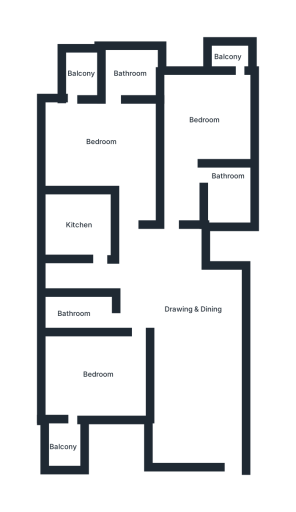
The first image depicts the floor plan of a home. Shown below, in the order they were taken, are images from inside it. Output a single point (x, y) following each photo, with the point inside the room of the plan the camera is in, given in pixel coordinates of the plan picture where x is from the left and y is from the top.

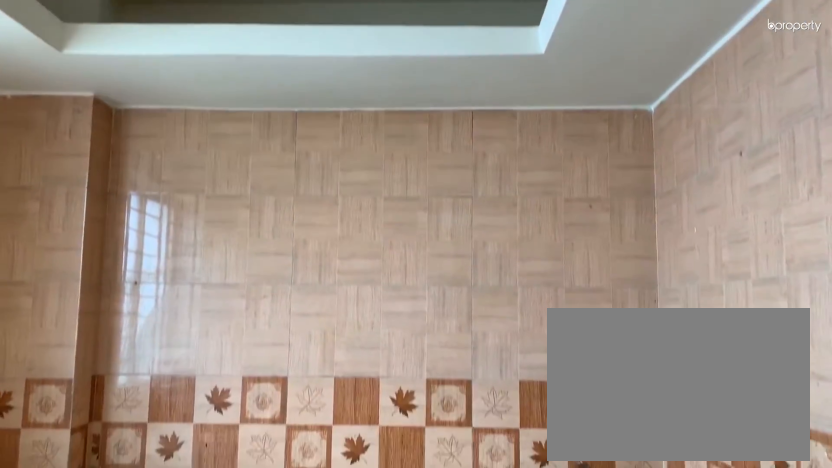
(81, 226)
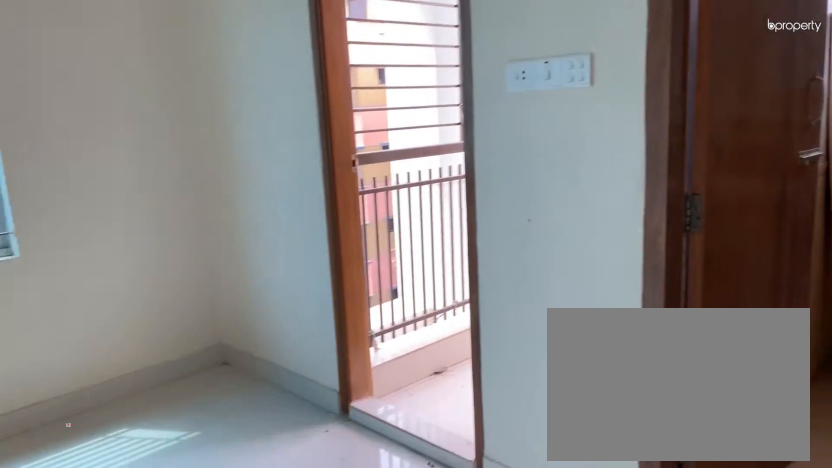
(106, 126)
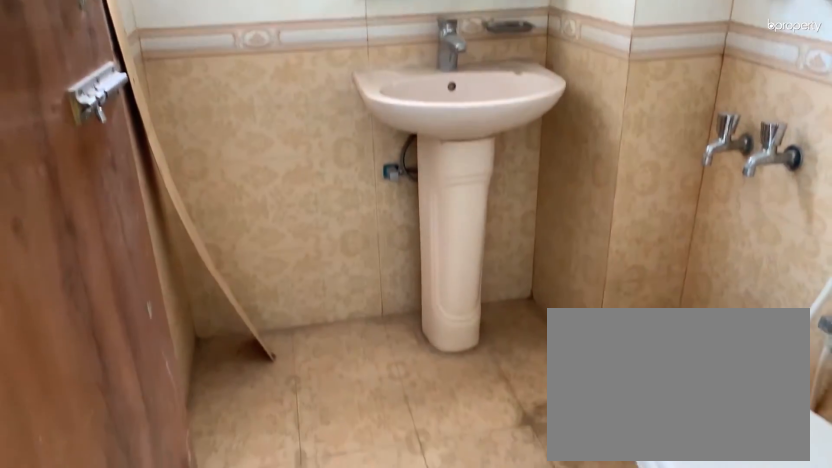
(127, 70)
